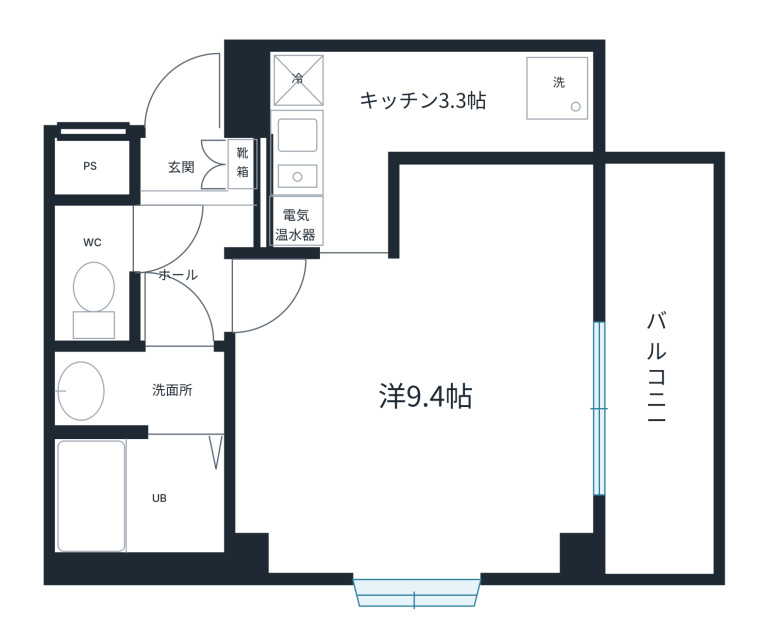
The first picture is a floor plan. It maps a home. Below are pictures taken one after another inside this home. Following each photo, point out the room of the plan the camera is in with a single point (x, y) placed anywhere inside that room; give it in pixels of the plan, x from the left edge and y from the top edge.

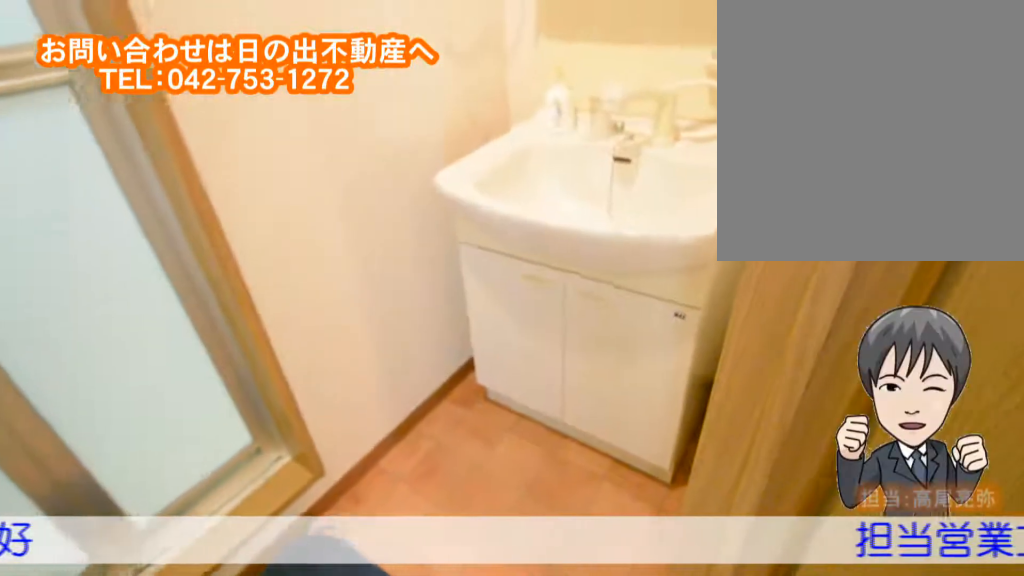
(133, 392)
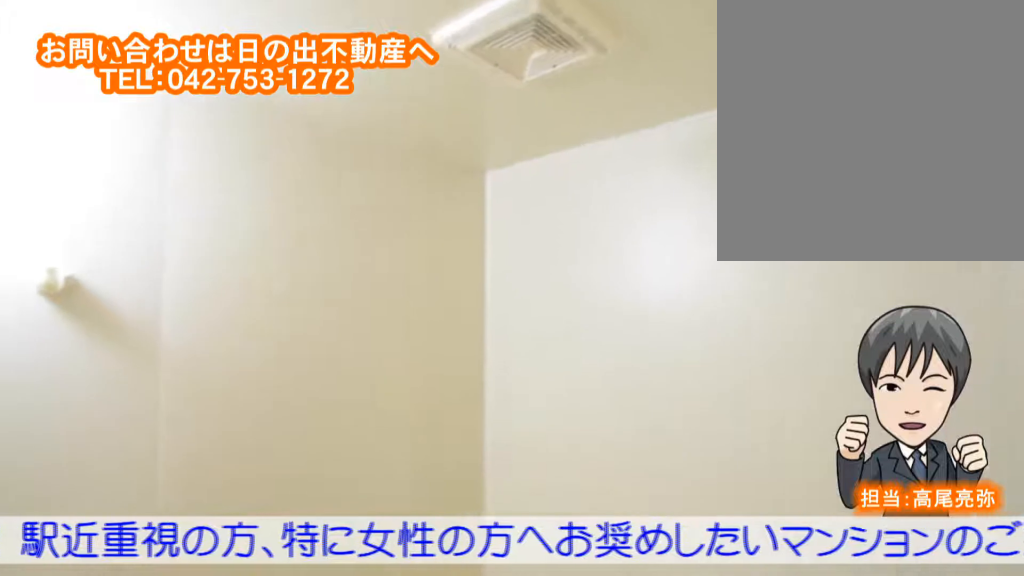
(127, 489)
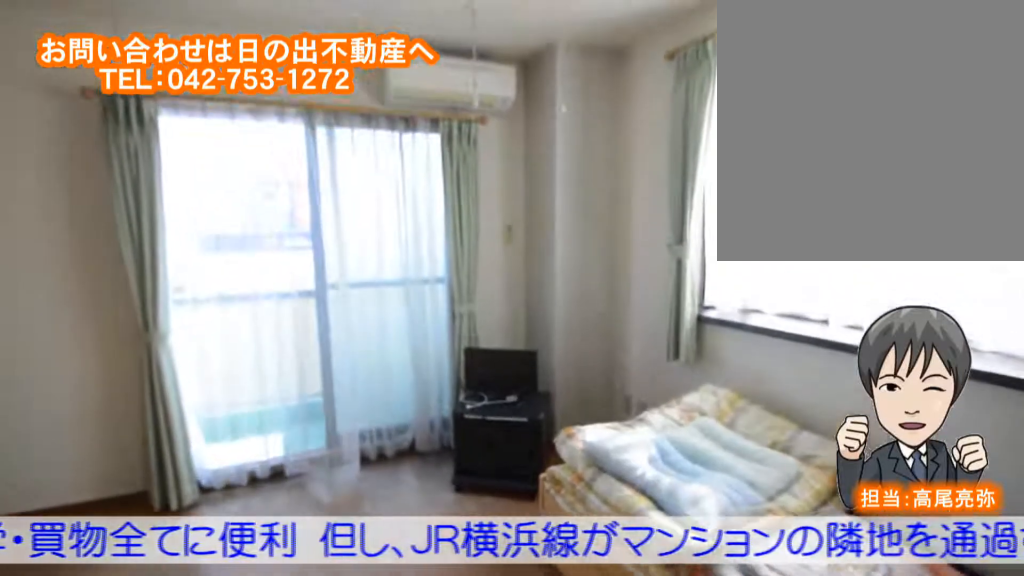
(435, 441)
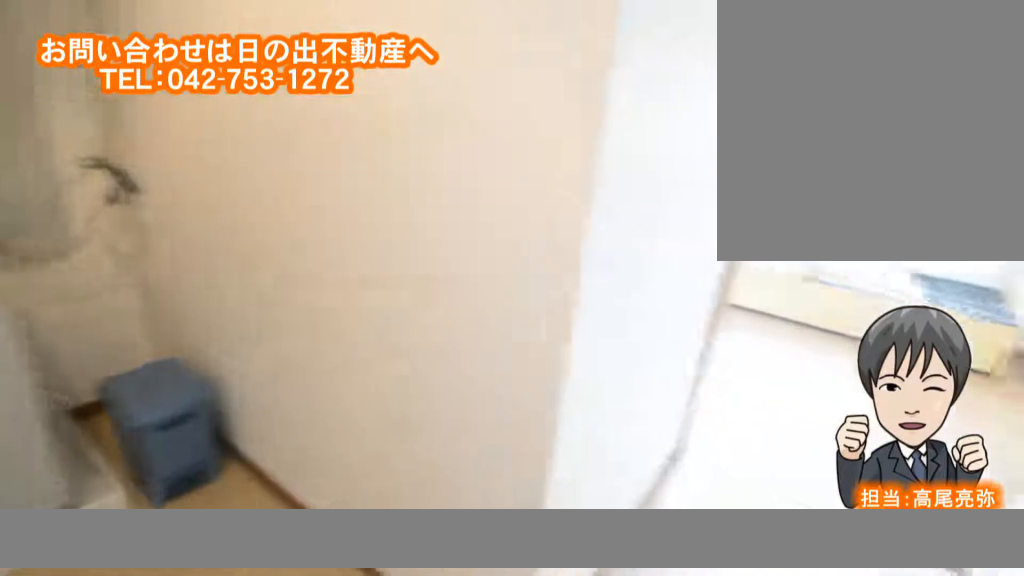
(383, 113)
